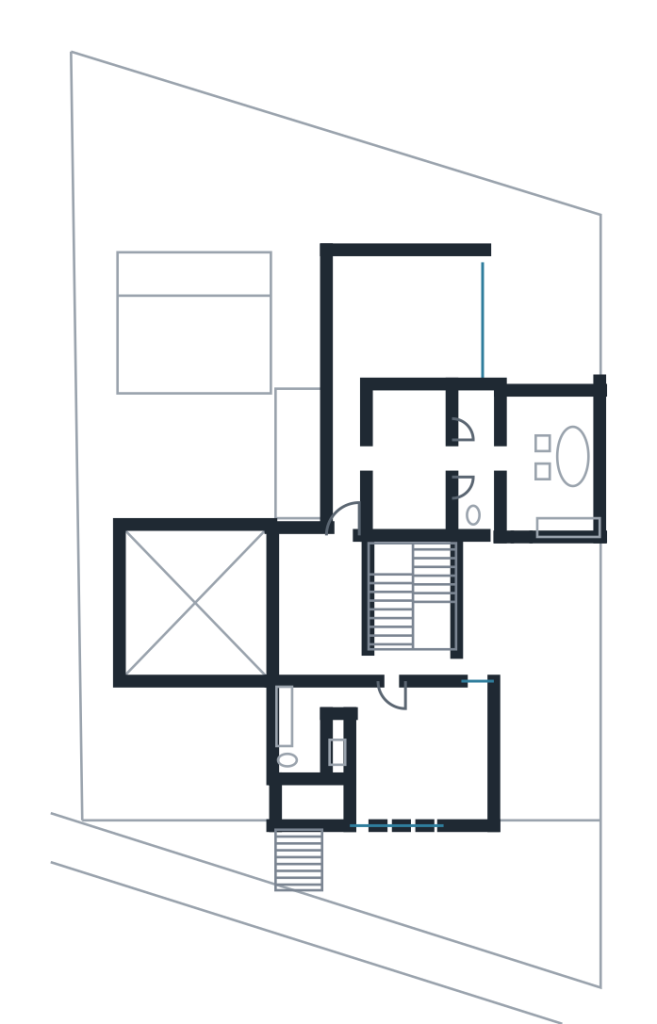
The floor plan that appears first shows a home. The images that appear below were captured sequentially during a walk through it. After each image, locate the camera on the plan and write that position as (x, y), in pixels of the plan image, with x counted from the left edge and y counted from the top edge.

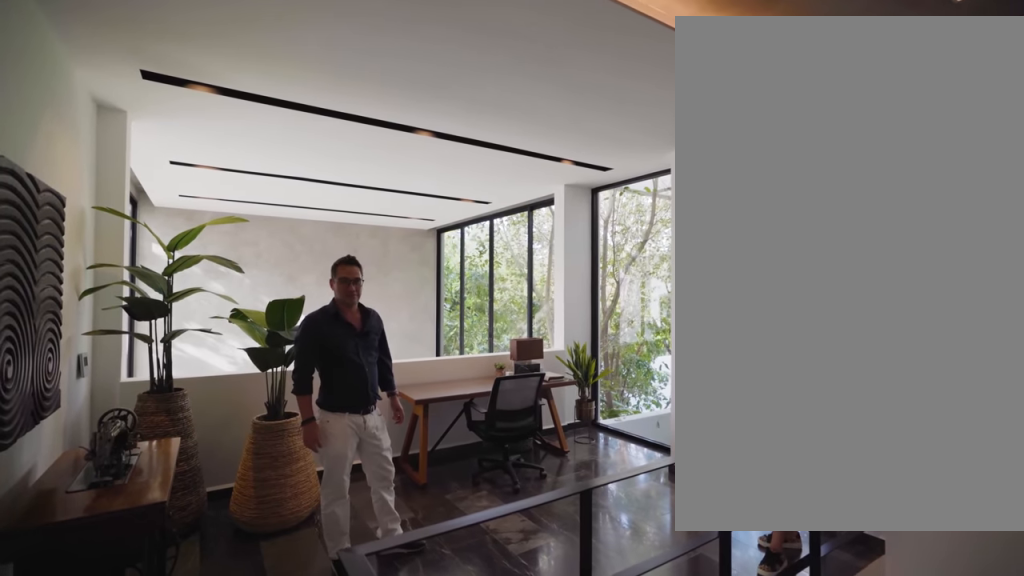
(410, 659)
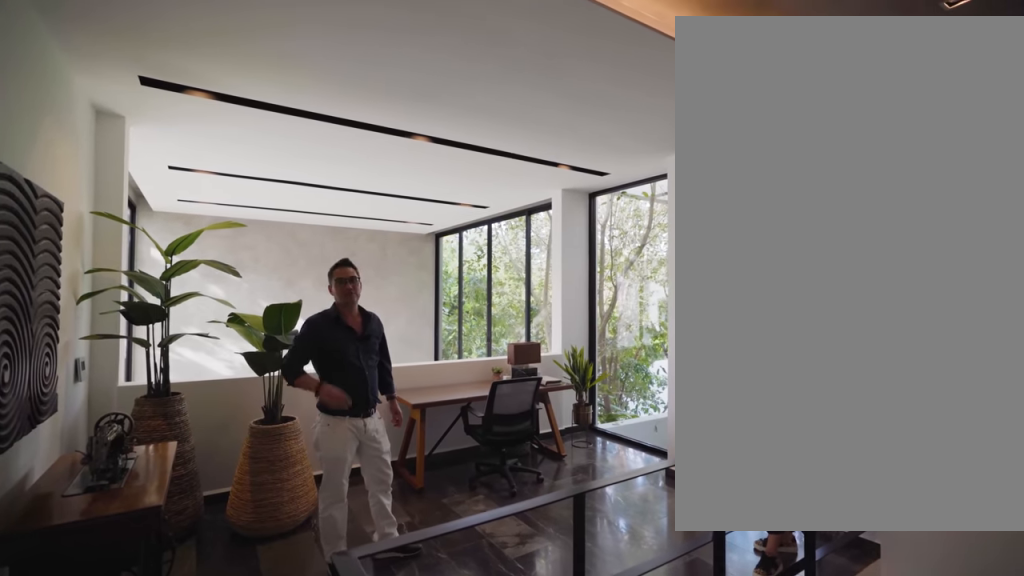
(410, 659)
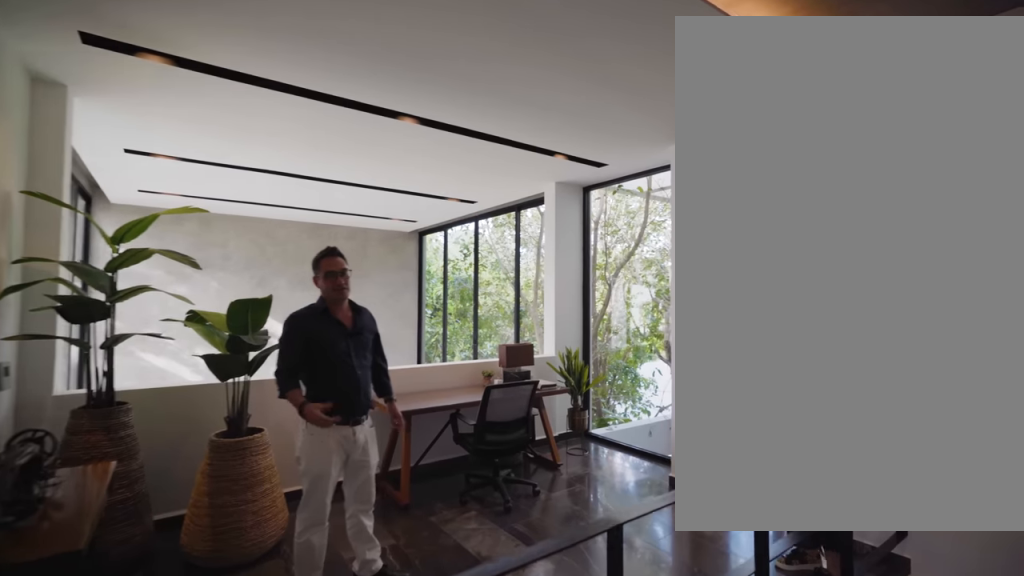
(411, 656)
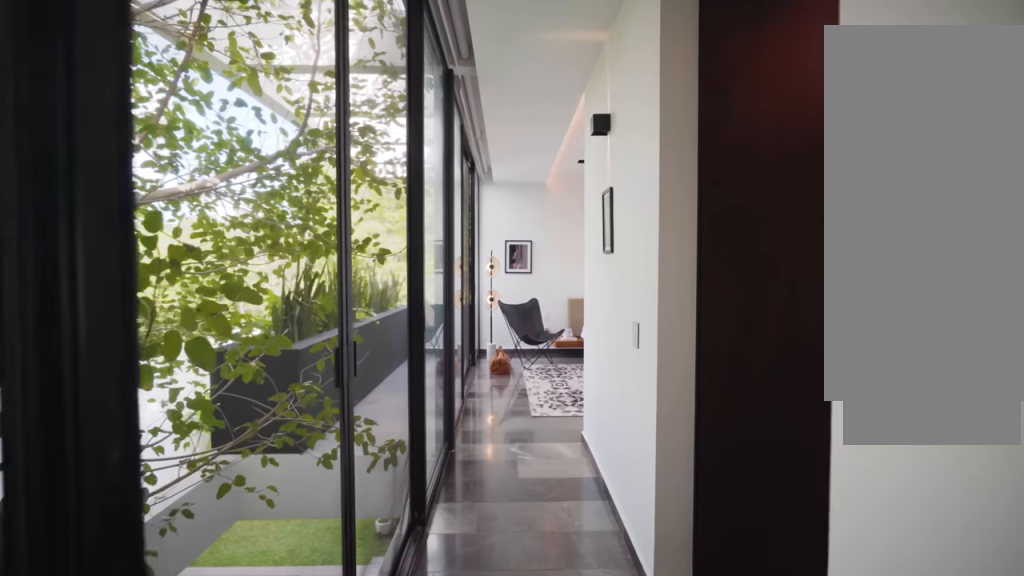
(343, 489)
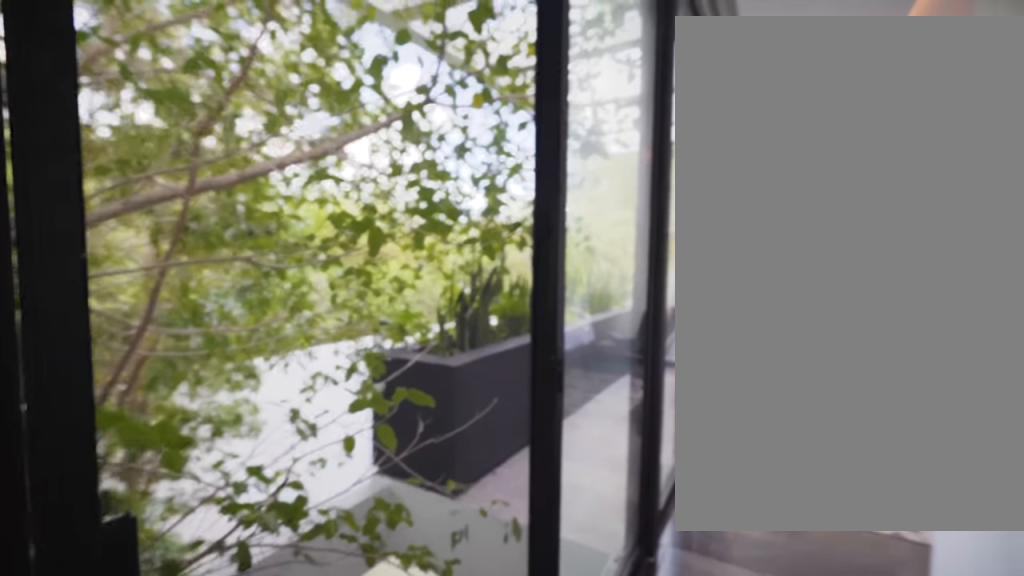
(352, 455)
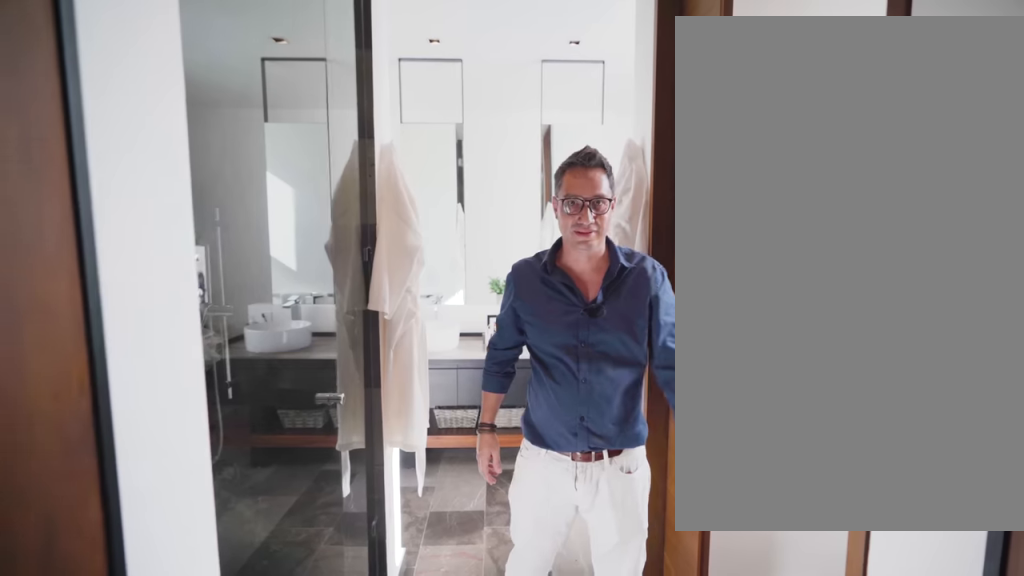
(434, 463)
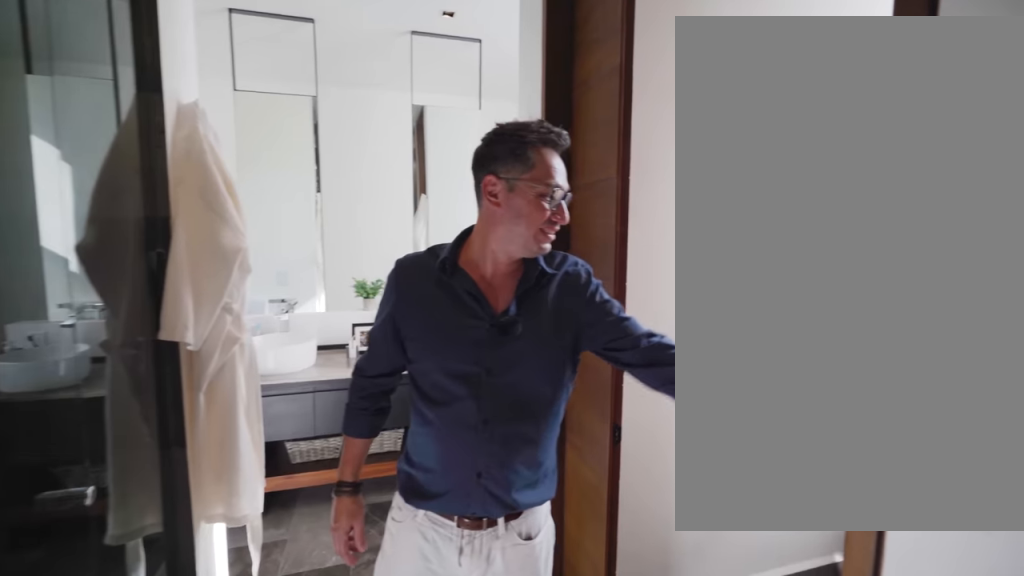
(438, 461)
